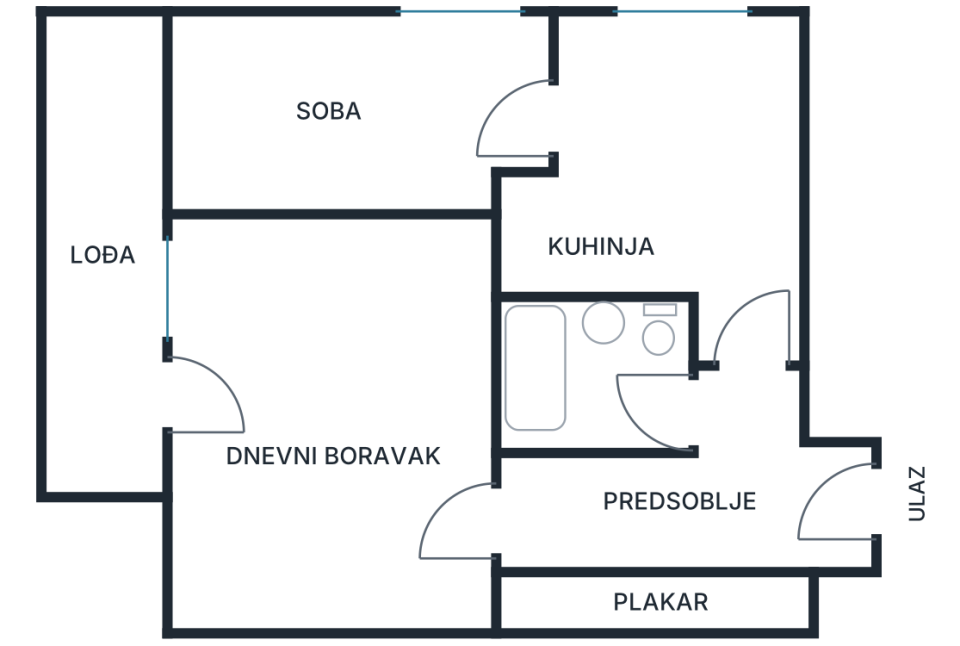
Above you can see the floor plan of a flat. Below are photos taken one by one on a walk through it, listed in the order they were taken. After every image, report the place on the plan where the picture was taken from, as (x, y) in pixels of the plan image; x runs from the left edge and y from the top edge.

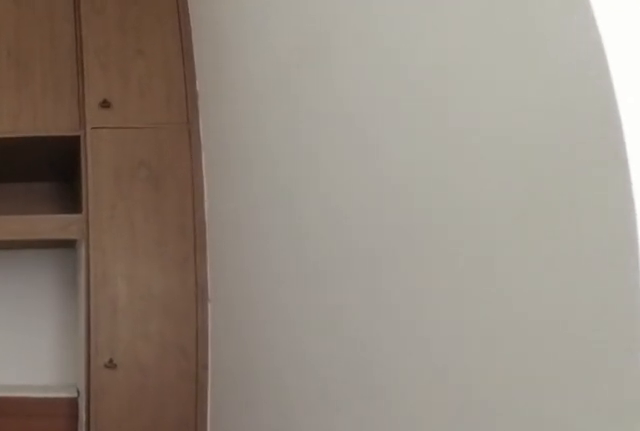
(463, 128)
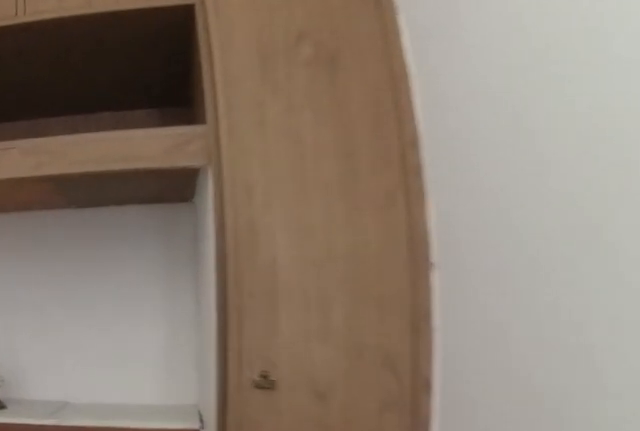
(361, 128)
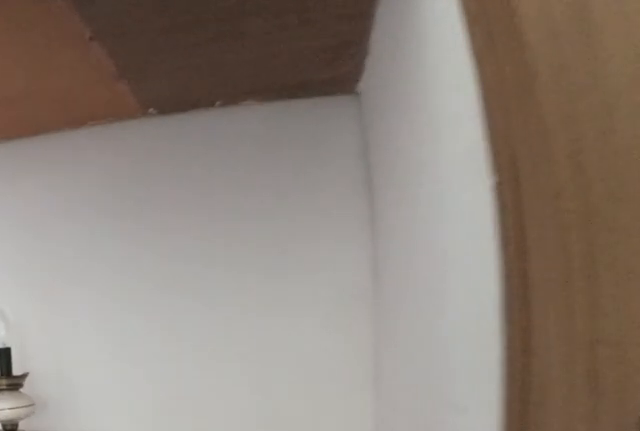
(258, 128)
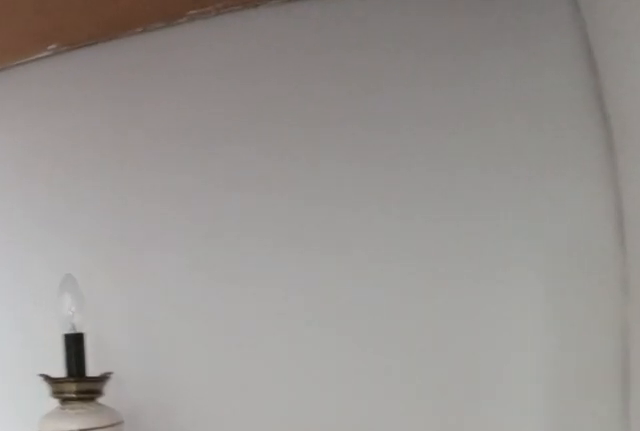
(252, 121)
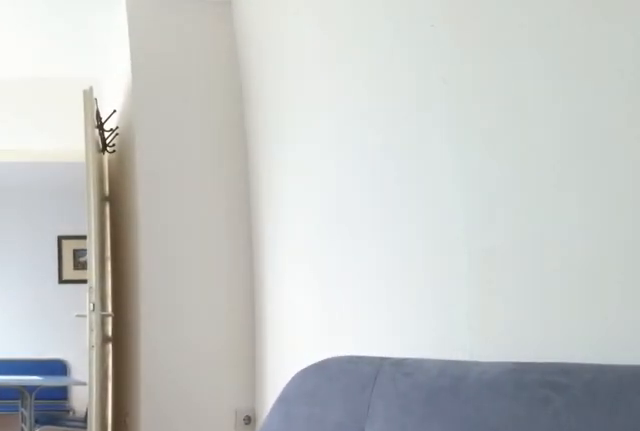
(207, 131)
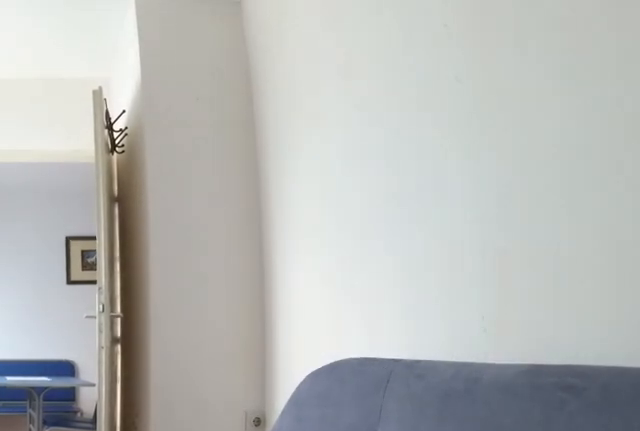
(207, 131)
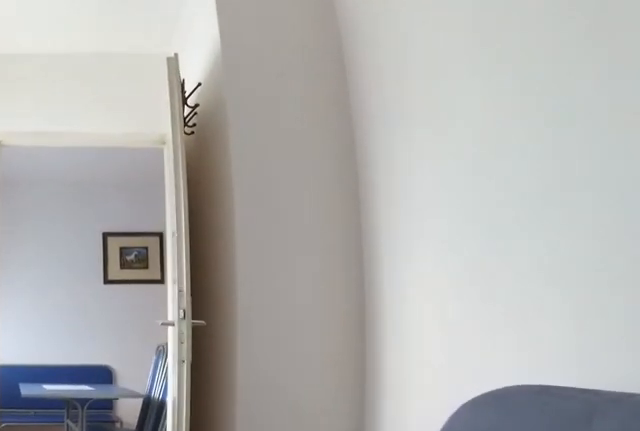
(247, 131)
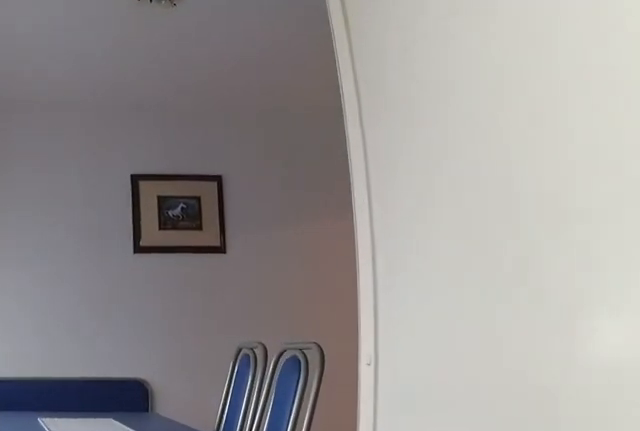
(422, 131)
